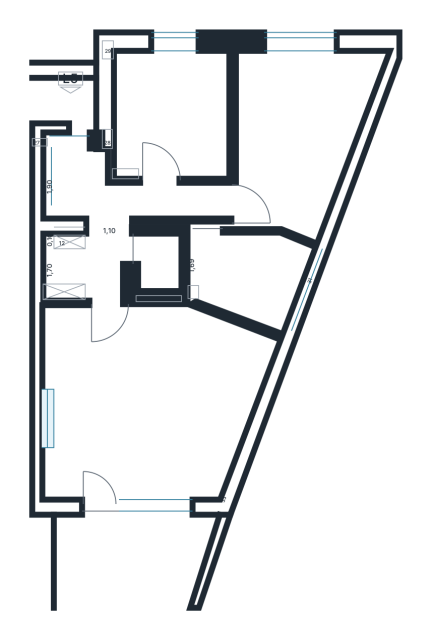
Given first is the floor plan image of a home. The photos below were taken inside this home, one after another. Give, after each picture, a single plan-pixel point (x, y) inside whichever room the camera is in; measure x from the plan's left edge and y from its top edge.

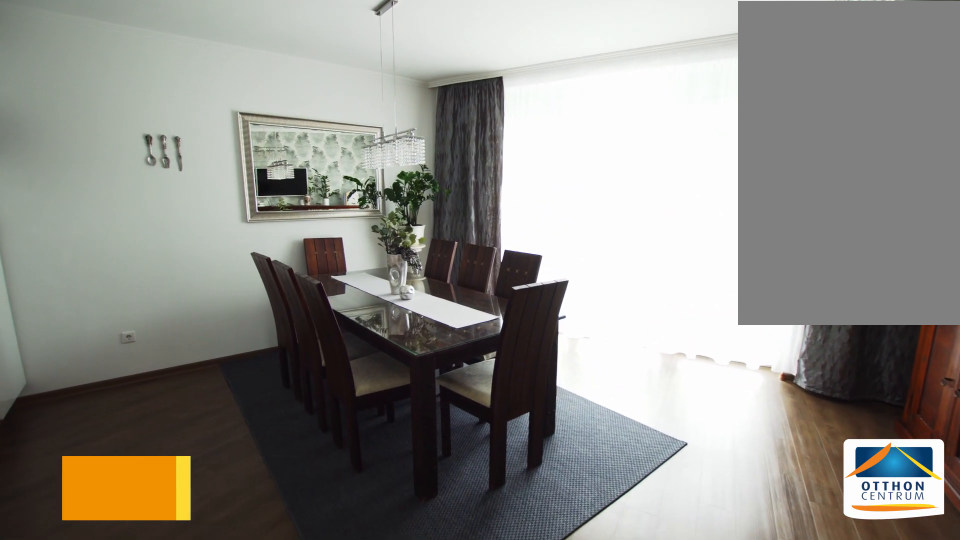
(150, 403)
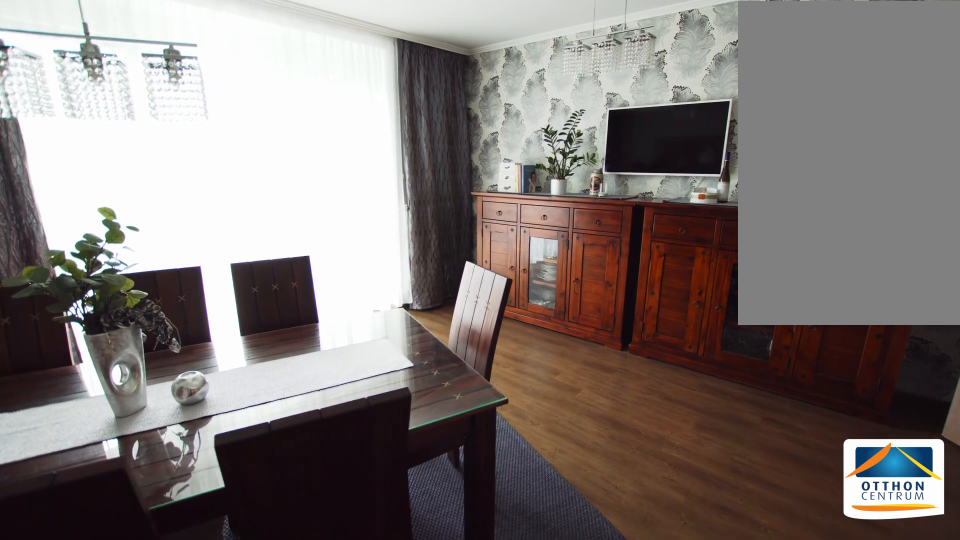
(150, 402)
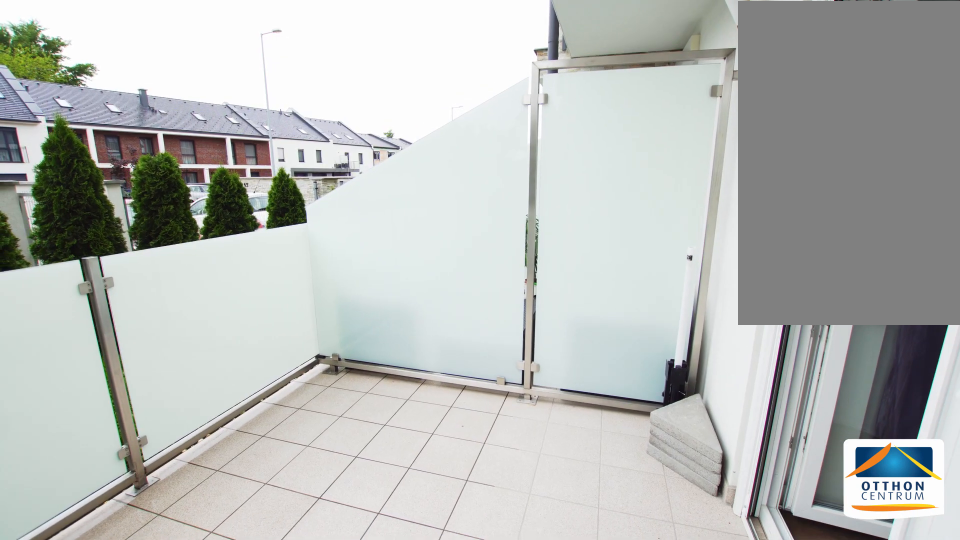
(150, 563)
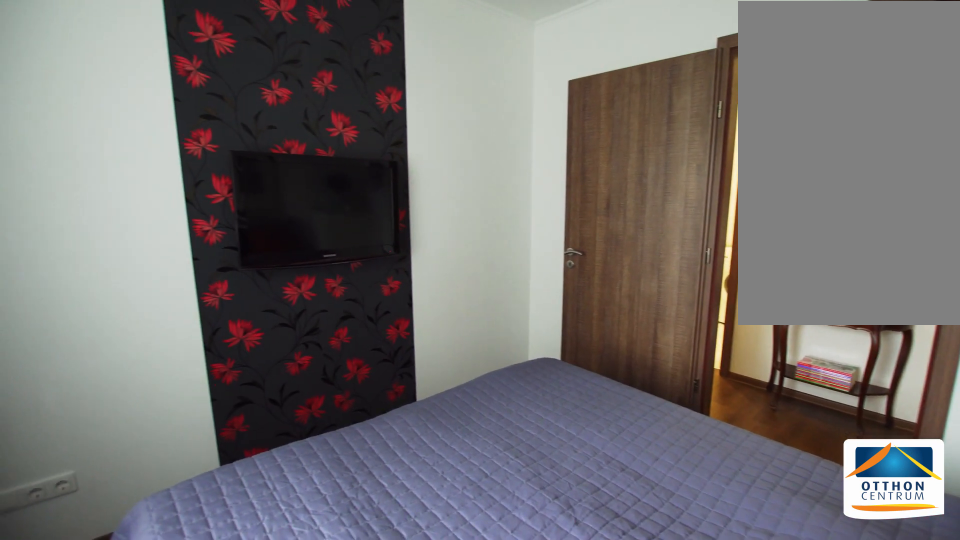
(170, 118)
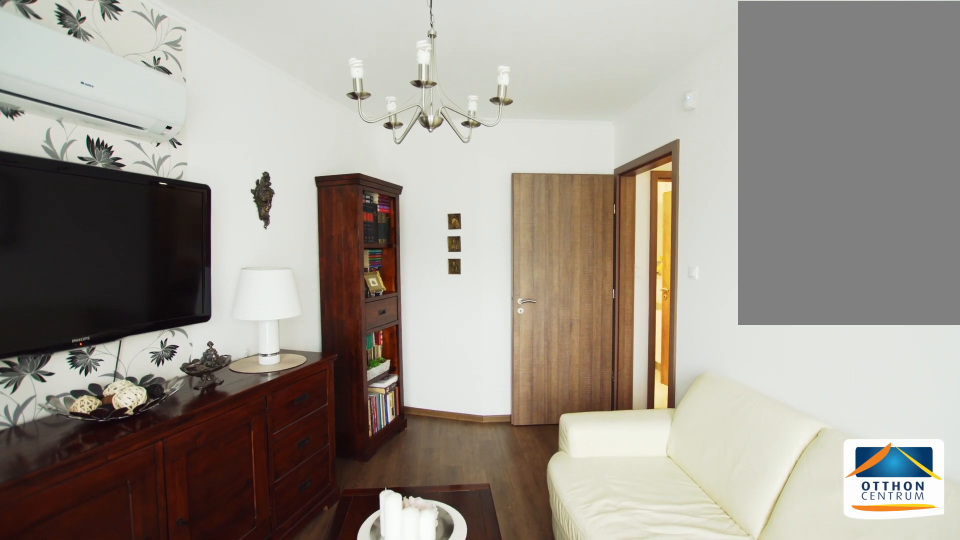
(243, 138)
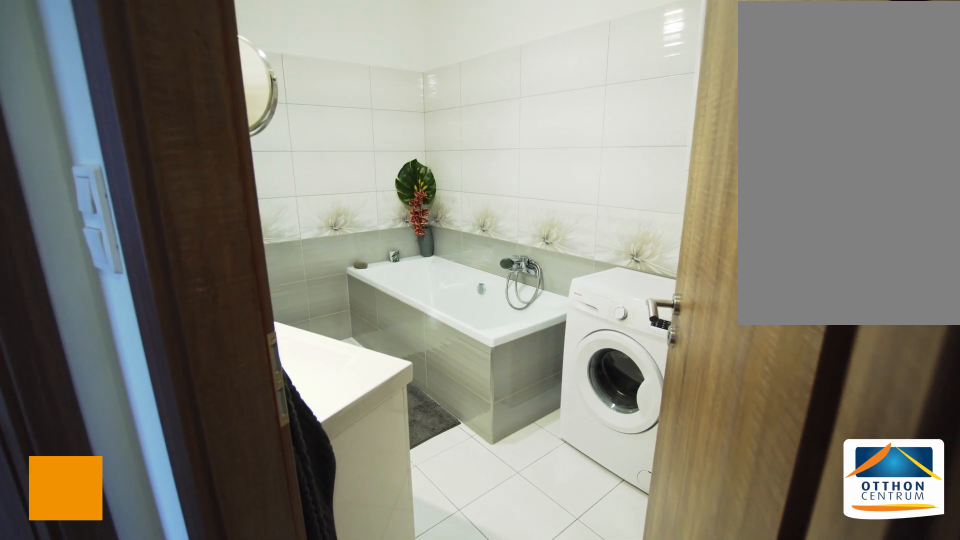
(258, 273)
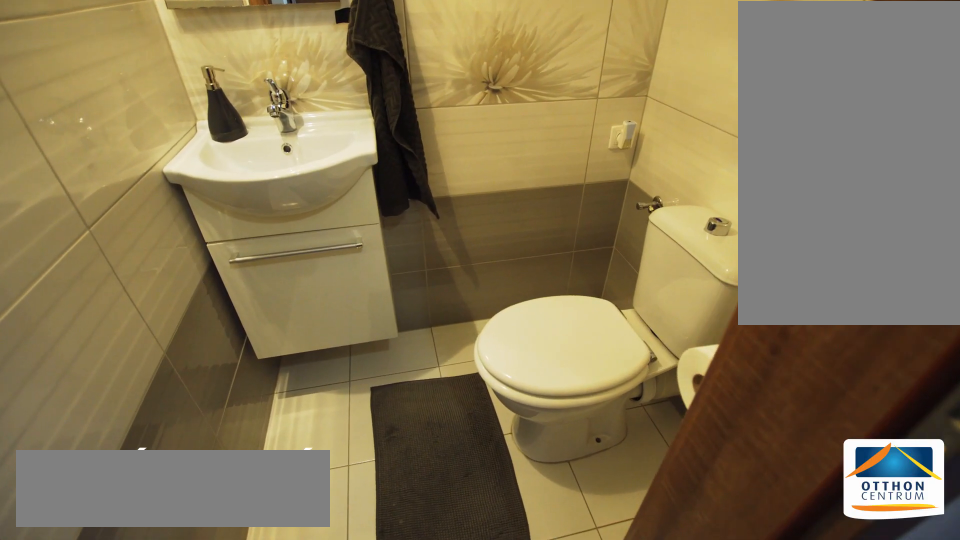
(157, 259)
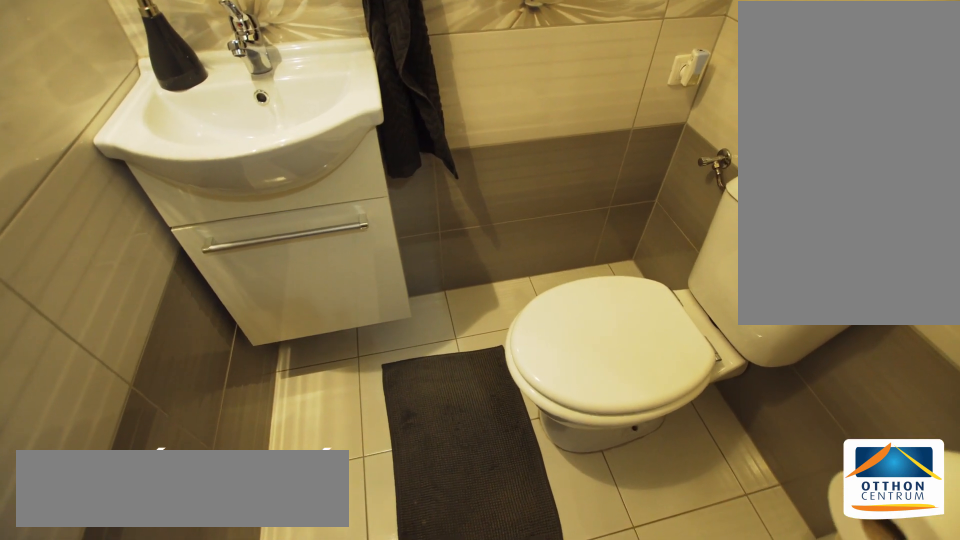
(157, 259)
